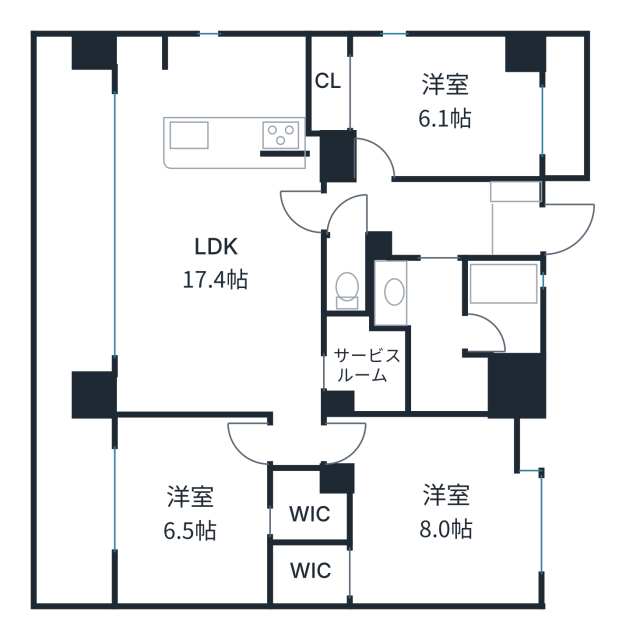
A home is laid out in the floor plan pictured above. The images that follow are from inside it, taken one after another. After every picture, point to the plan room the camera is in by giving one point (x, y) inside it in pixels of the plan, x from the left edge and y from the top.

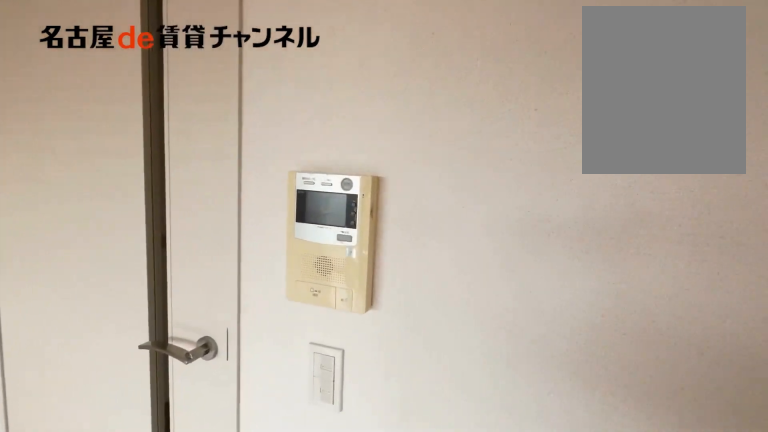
(215, 224)
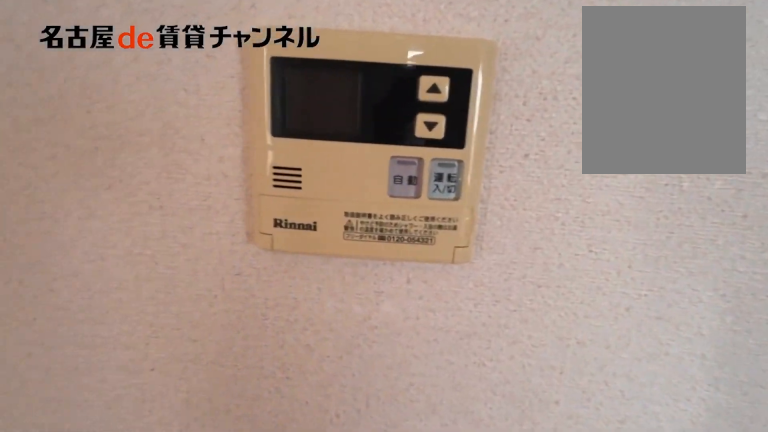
(215, 224)
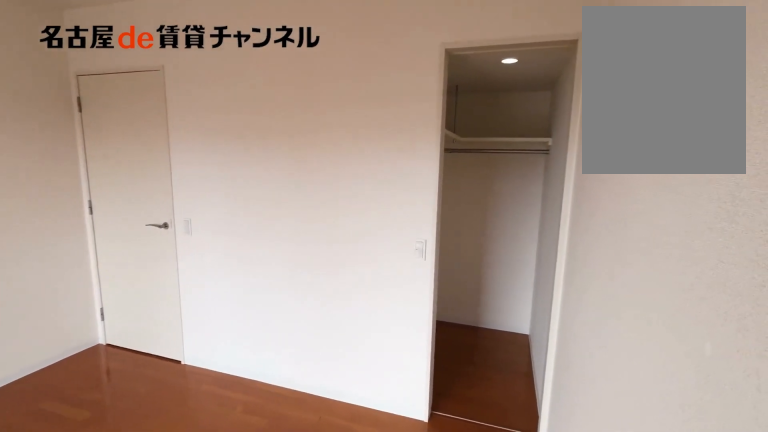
(213, 520)
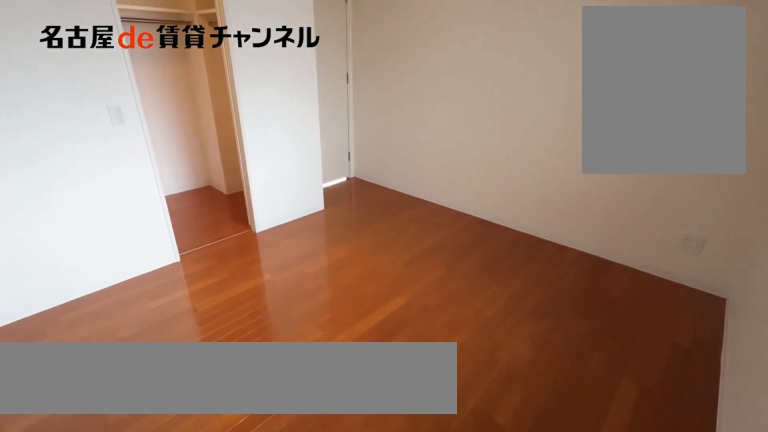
(418, 506)
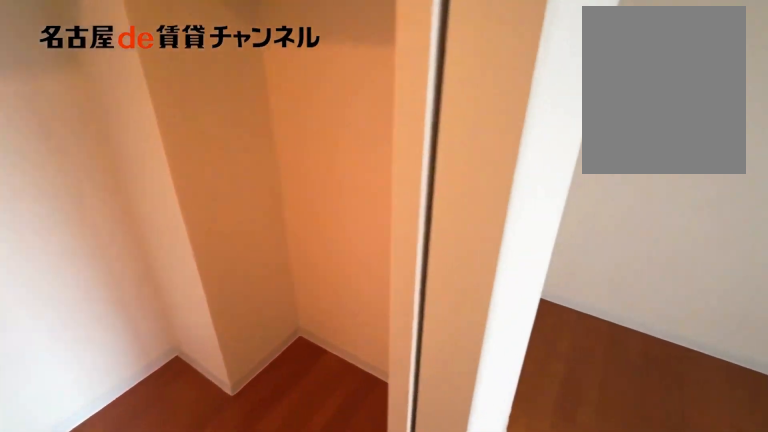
(418, 506)
